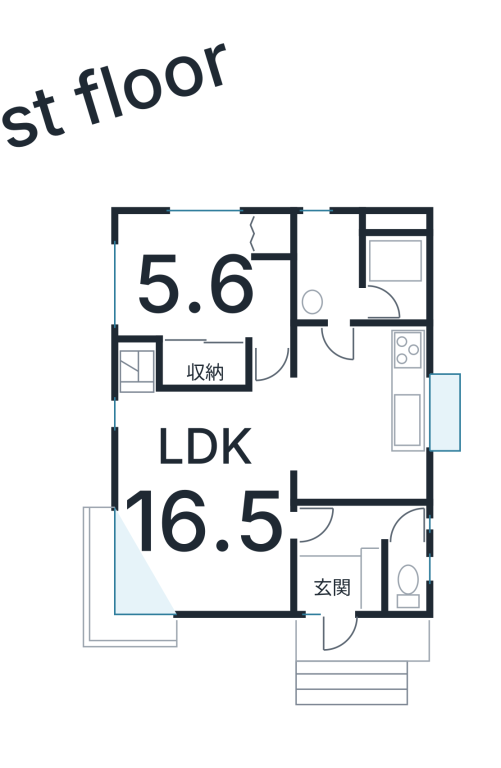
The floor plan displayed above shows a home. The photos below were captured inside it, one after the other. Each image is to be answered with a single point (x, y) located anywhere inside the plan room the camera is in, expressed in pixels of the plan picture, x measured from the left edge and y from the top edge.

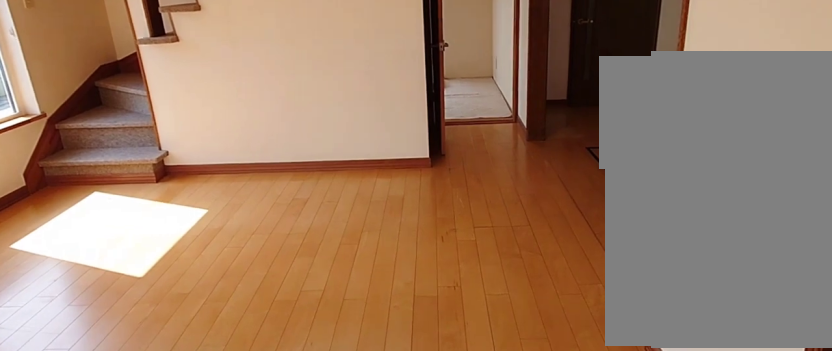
(202, 494)
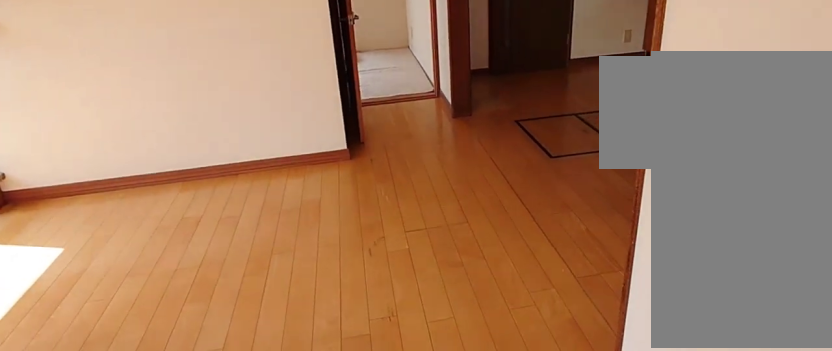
(202, 494)
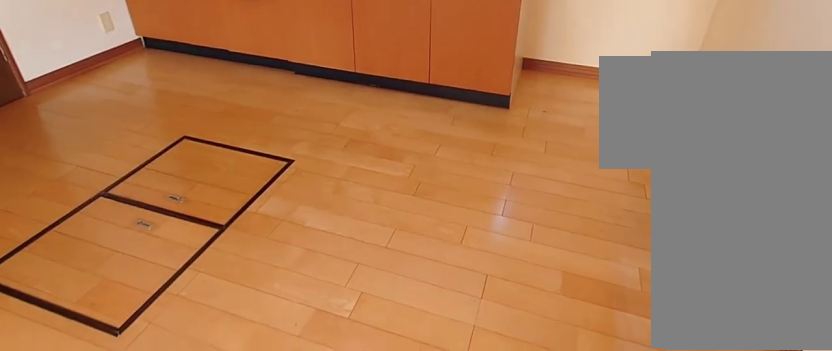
(355, 408)
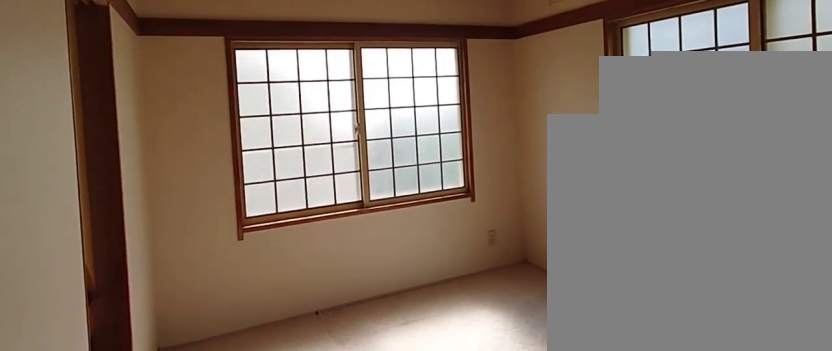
(180, 279)
